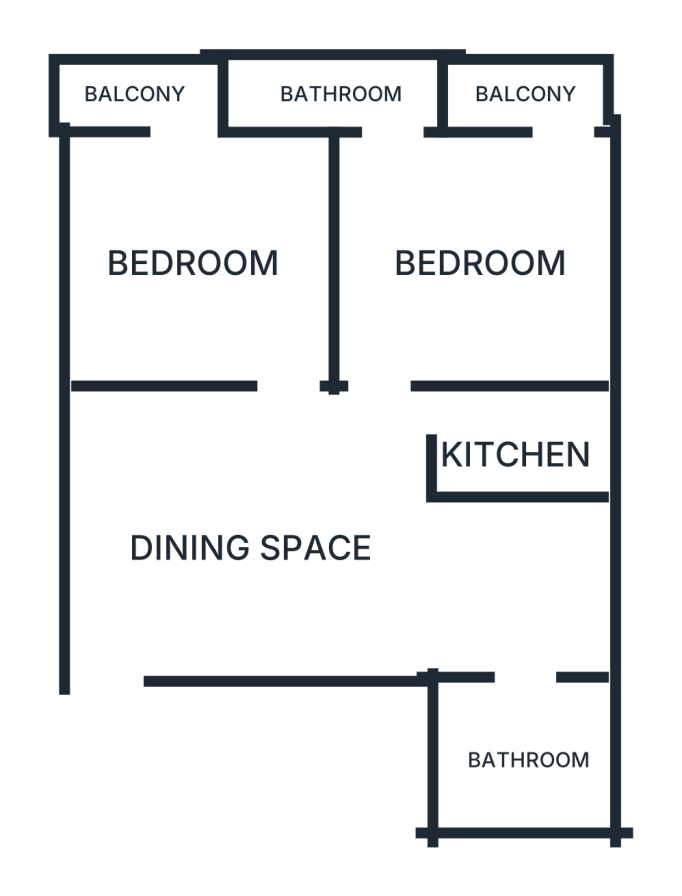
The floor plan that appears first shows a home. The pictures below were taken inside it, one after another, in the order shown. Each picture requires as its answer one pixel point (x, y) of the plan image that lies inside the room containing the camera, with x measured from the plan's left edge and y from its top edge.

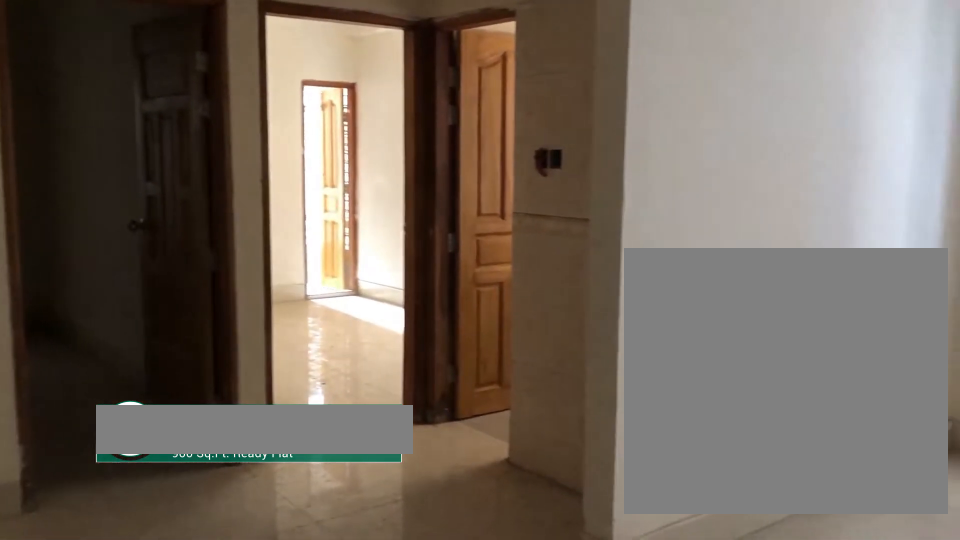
(239, 556)
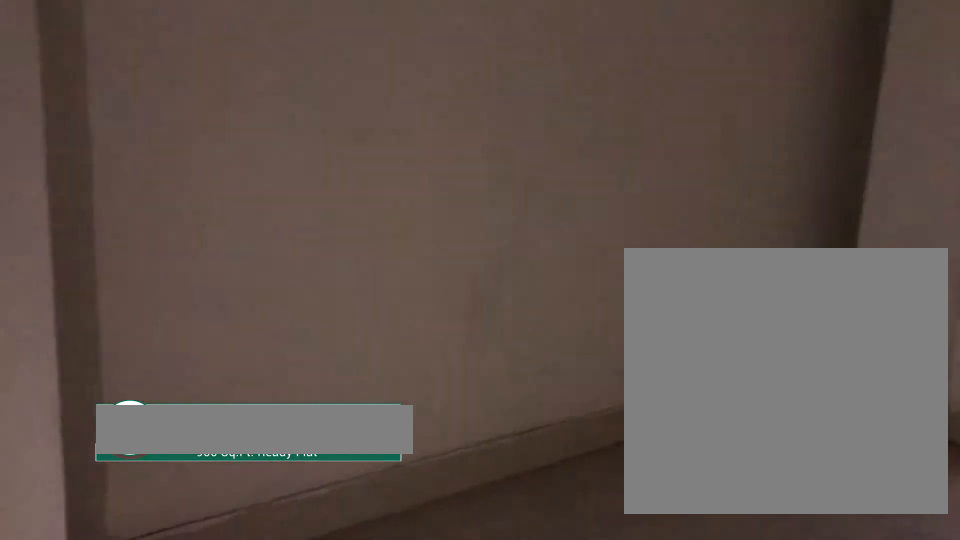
(199, 269)
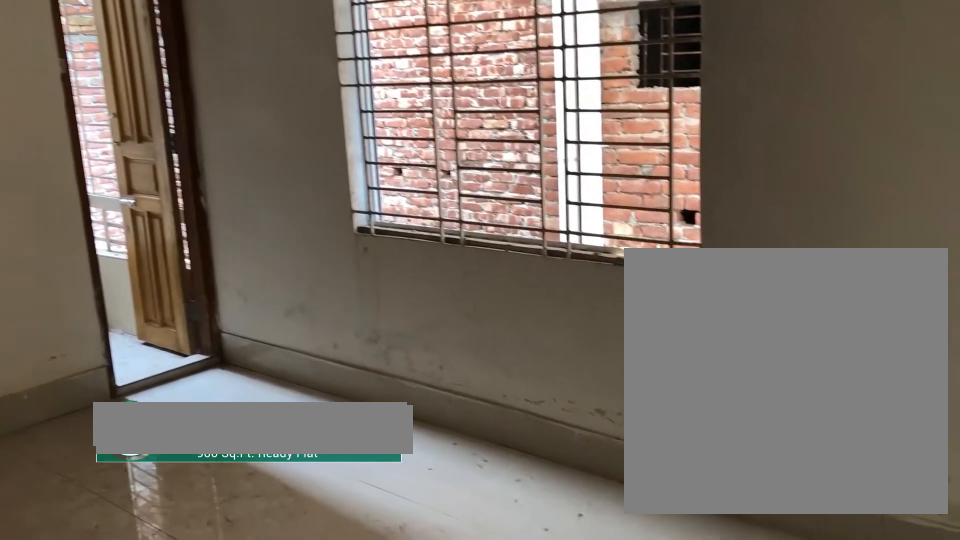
(485, 269)
